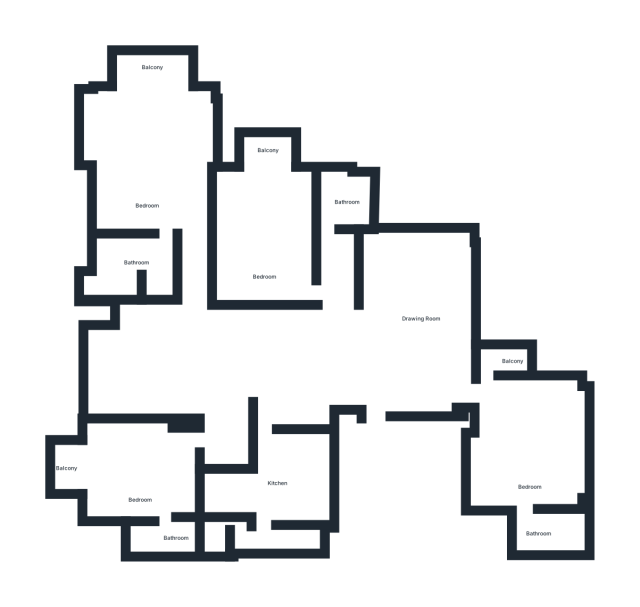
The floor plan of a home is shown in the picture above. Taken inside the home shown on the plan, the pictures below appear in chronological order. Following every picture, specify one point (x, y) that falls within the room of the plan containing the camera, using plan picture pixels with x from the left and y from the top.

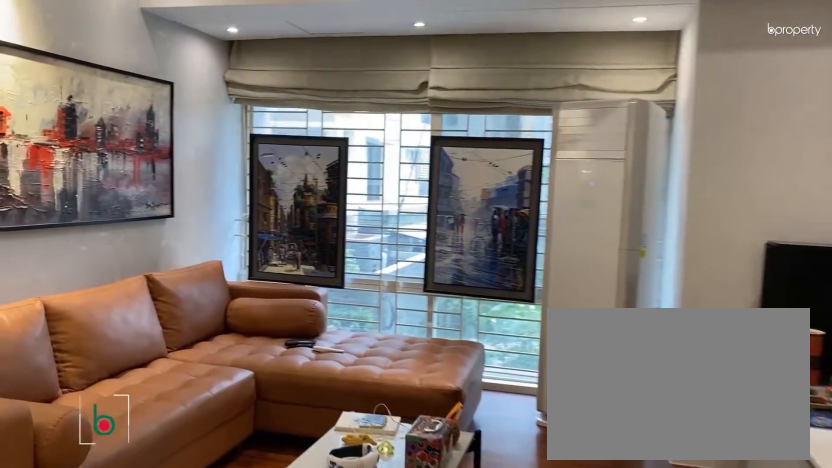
(225, 347)
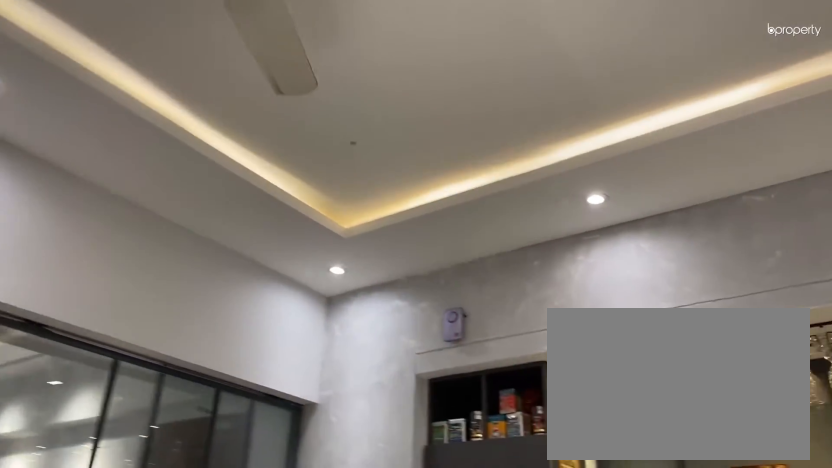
(225, 347)
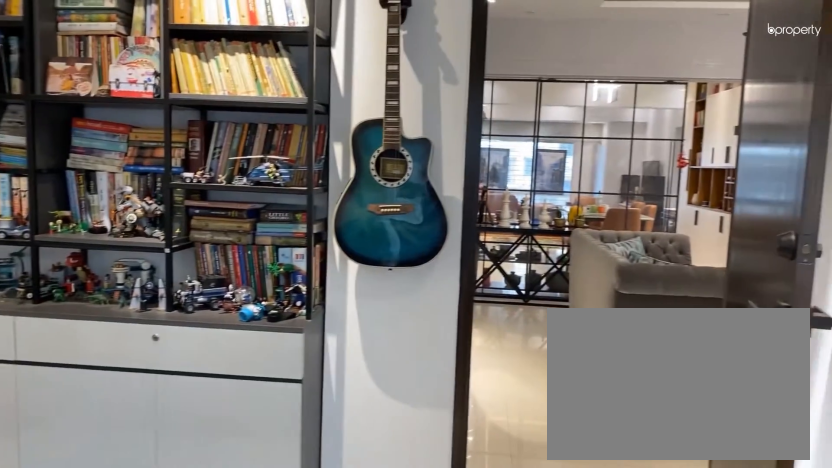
(528, 449)
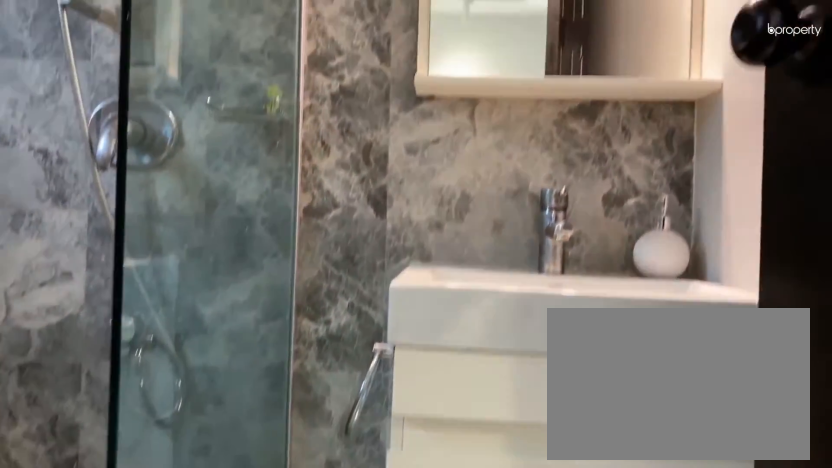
(560, 532)
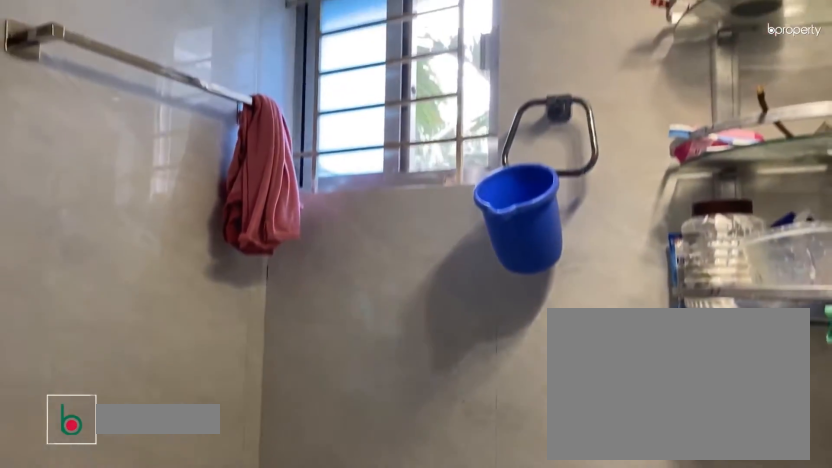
(347, 193)
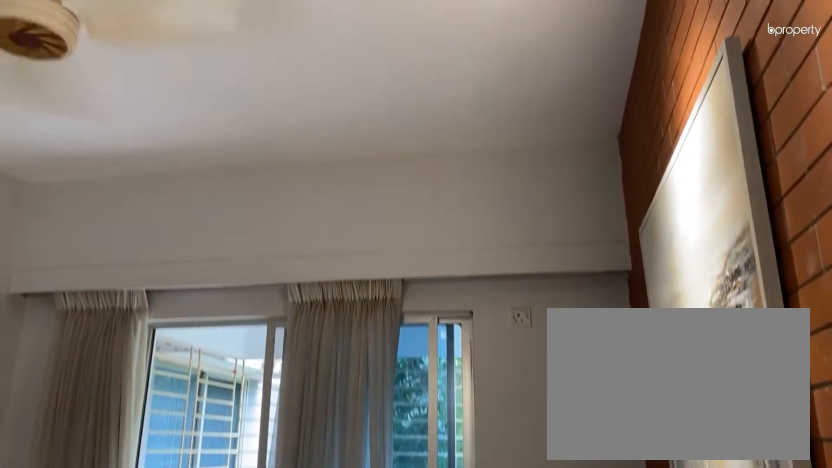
(264, 232)
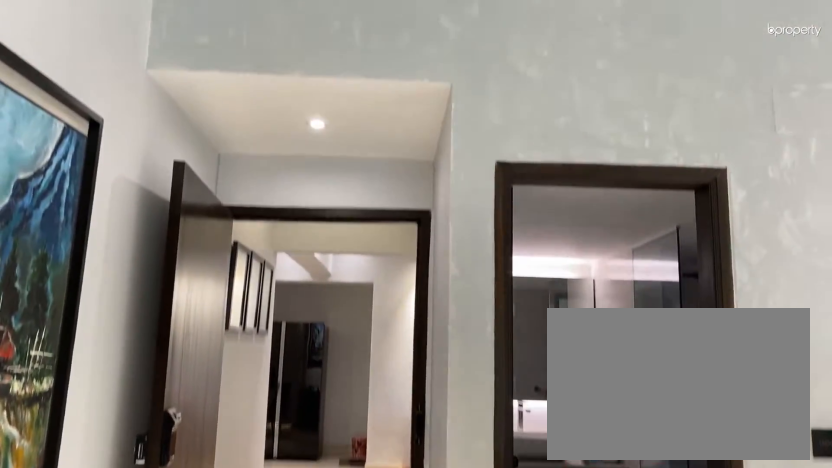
(149, 188)
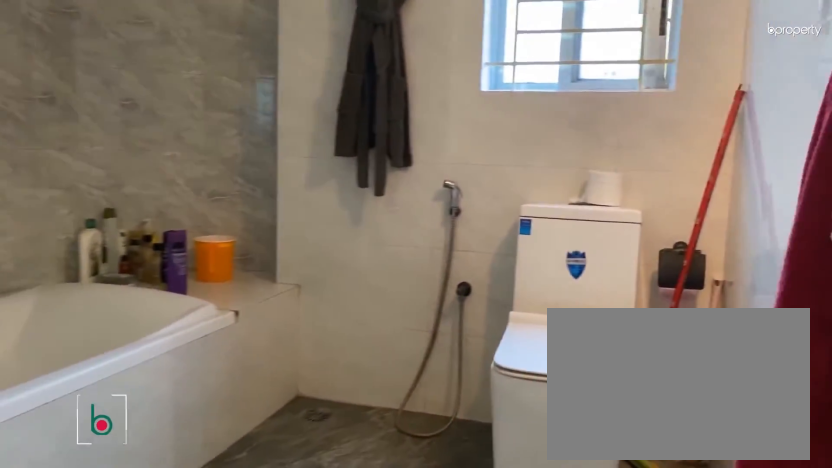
(134, 263)
